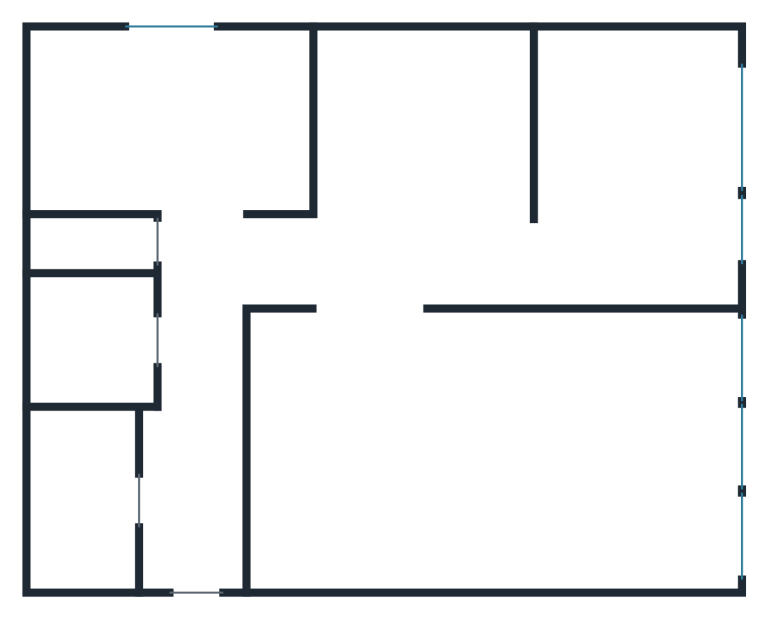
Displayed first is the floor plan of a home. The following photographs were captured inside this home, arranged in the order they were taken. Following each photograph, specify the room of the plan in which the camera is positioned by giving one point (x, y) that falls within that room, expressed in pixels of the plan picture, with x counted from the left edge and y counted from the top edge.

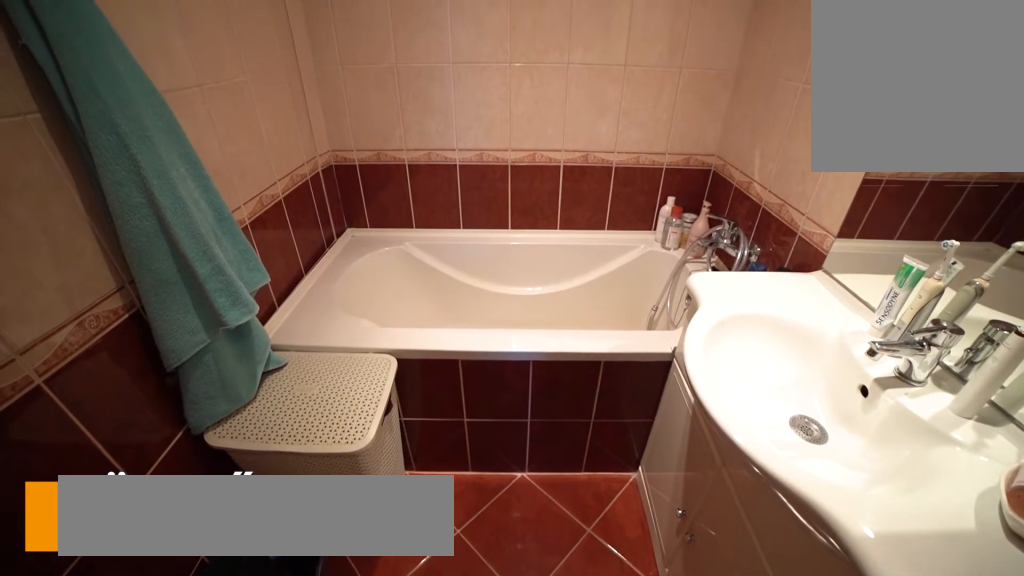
(79, 342)
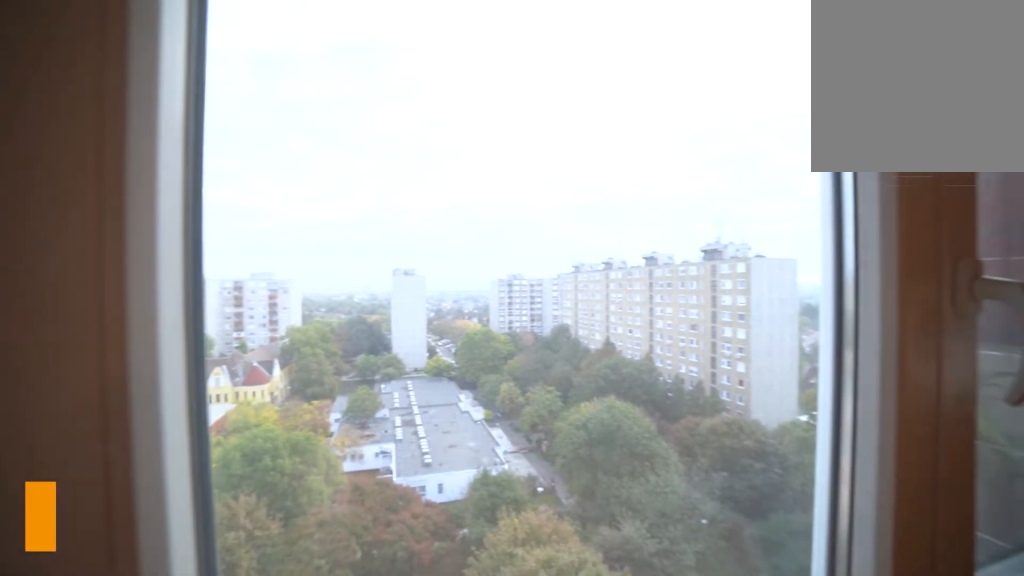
(646, 452)
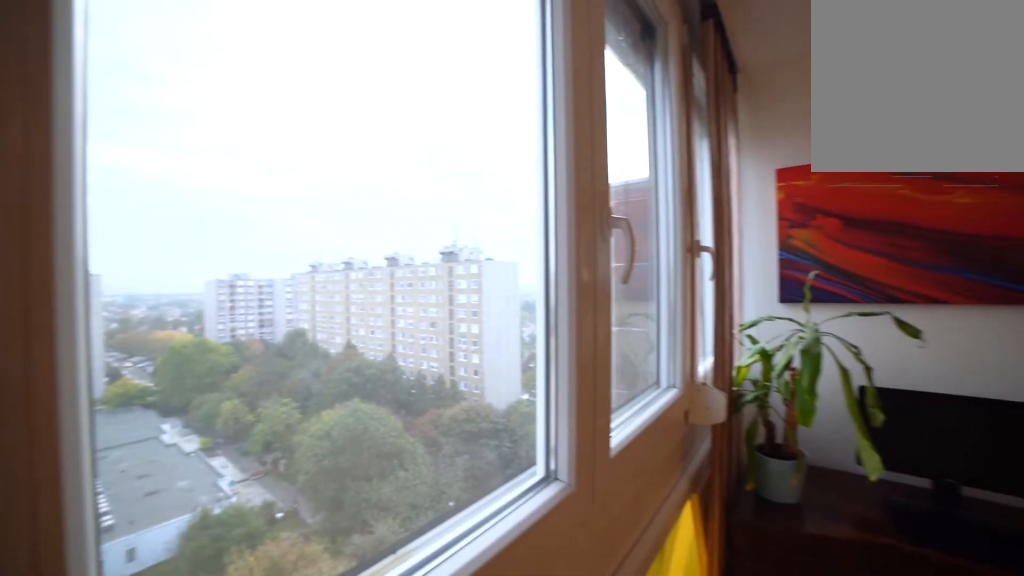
(646, 452)
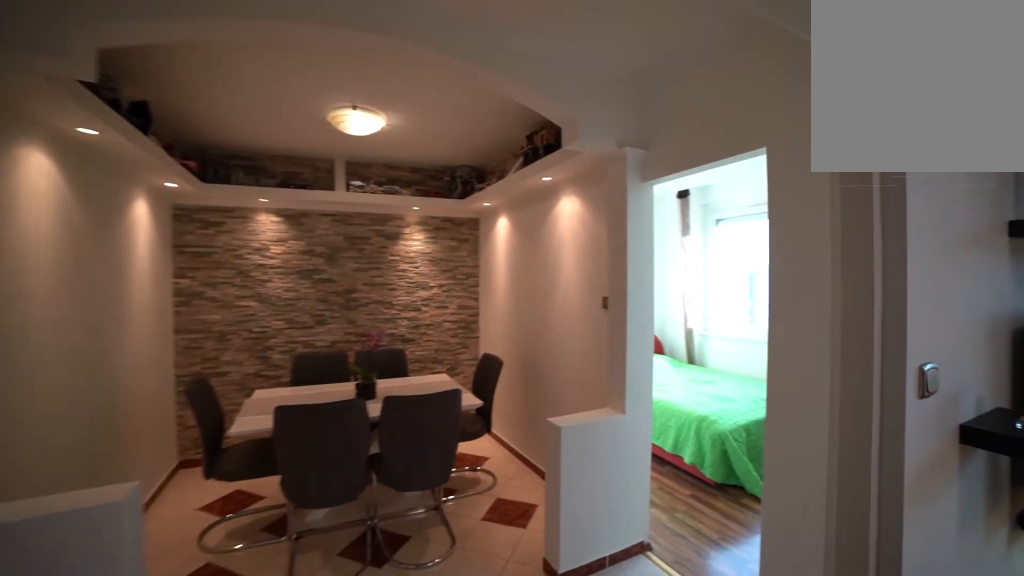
(365, 309)
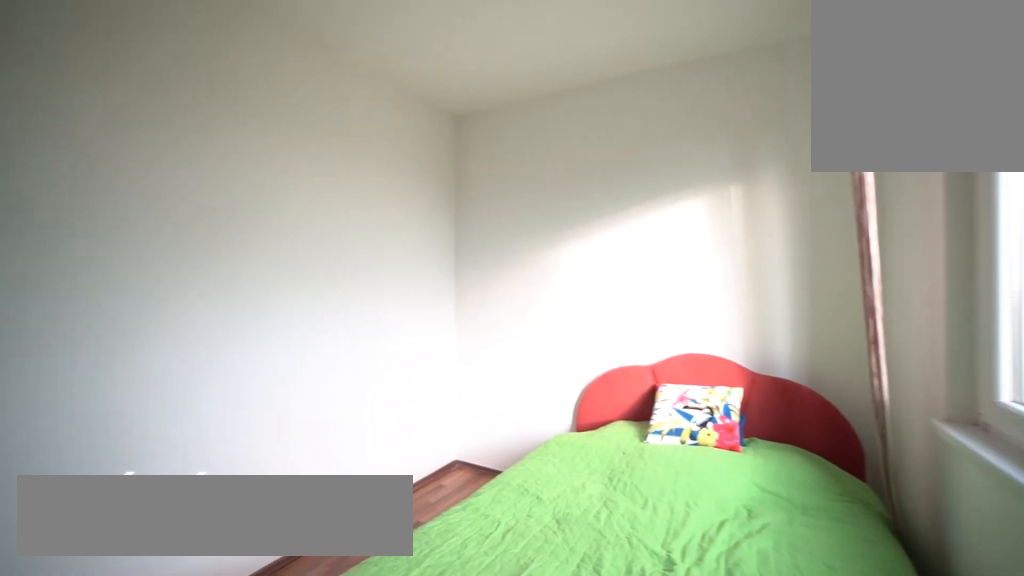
(635, 262)
